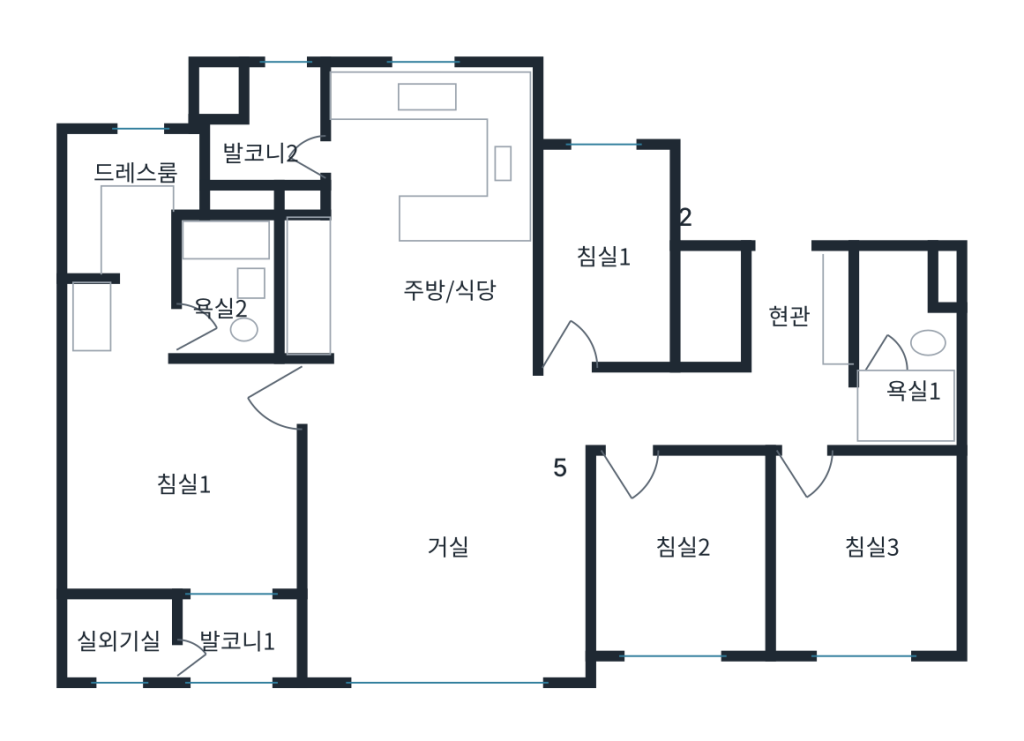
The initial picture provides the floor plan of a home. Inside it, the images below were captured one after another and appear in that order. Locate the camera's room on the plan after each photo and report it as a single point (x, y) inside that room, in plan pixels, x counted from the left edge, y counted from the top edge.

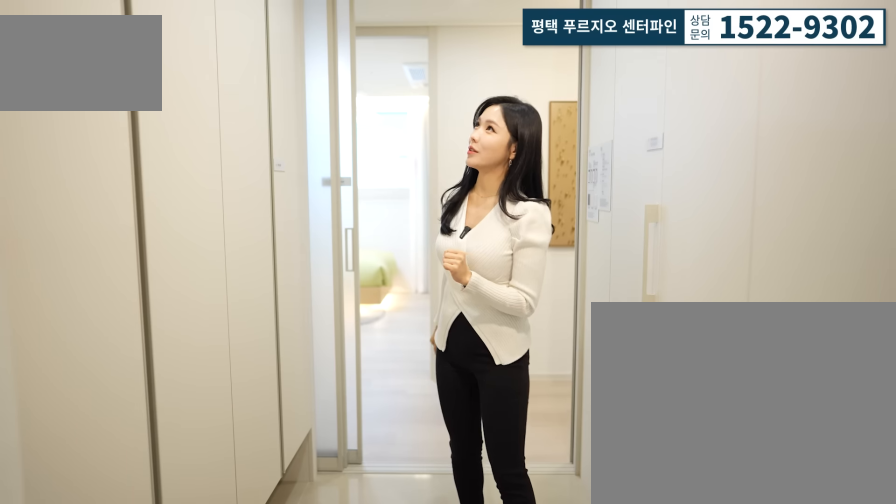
(775, 305)
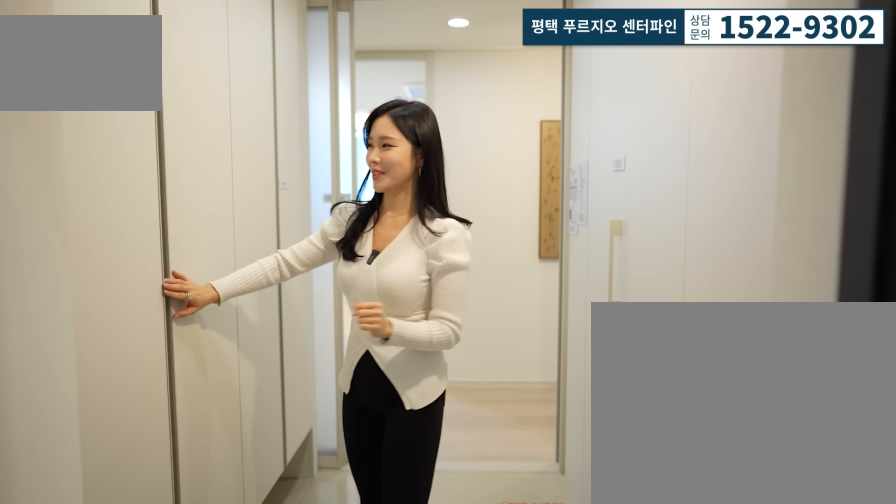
(817, 299)
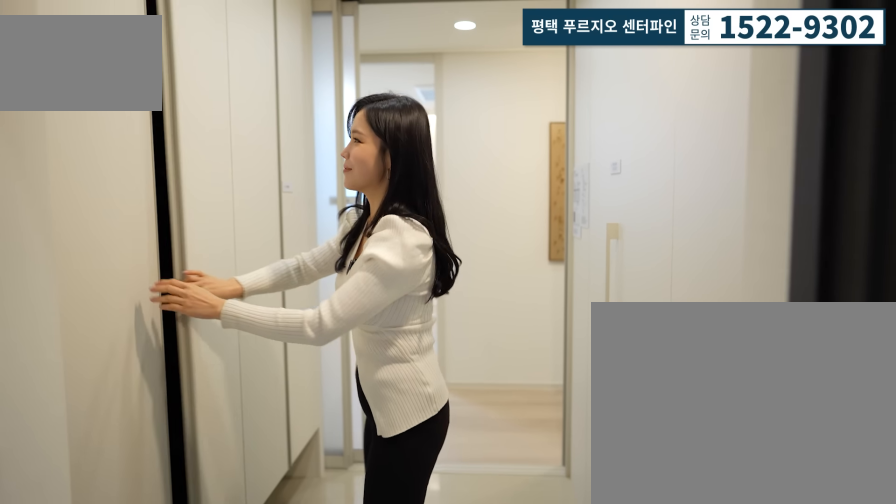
(773, 286)
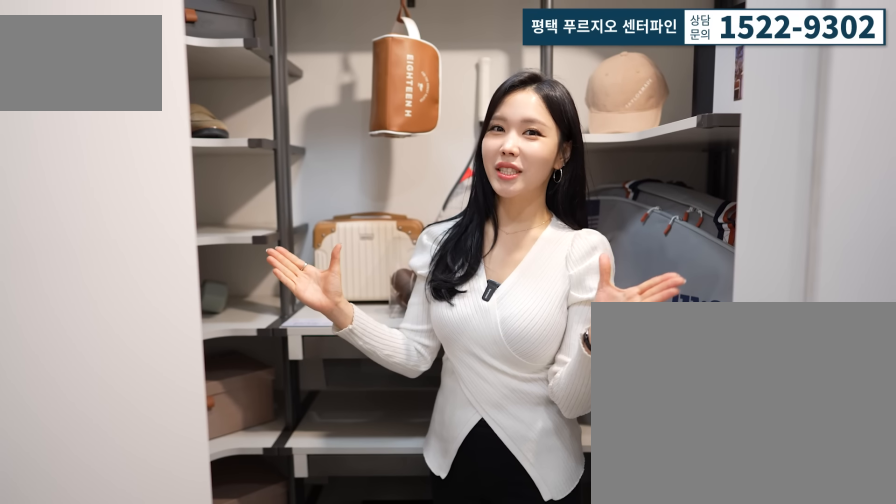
(775, 304)
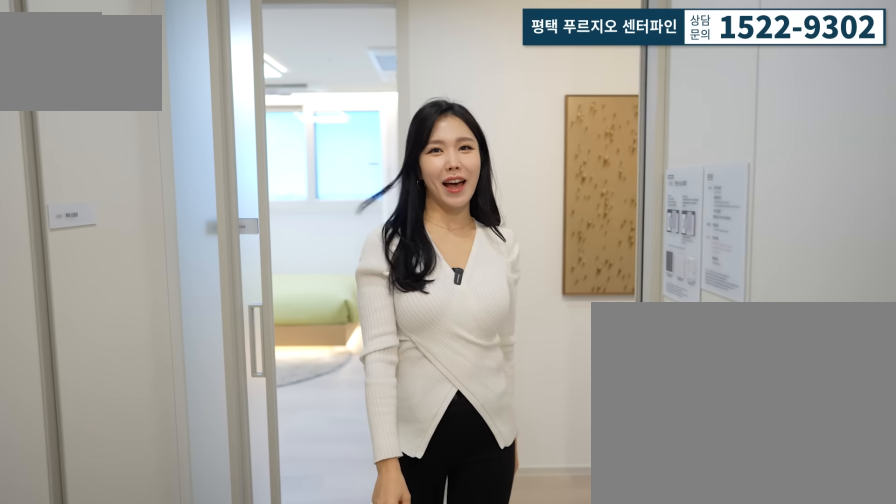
(775, 305)
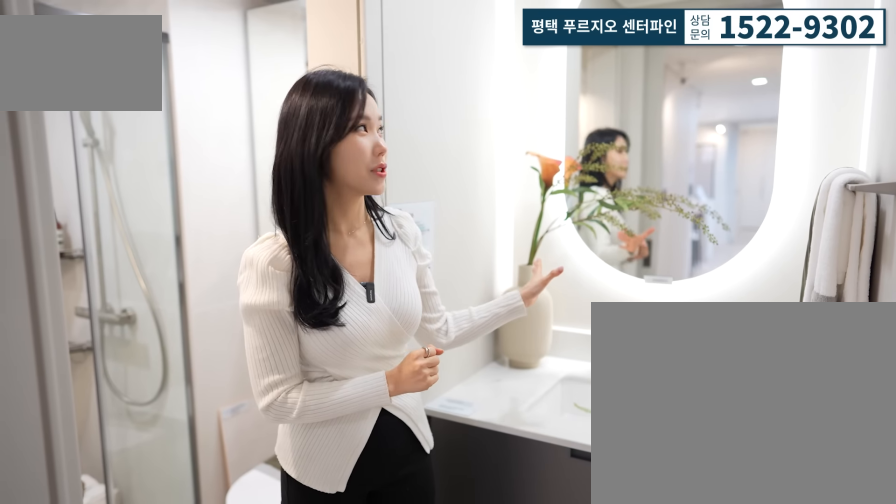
(890, 381)
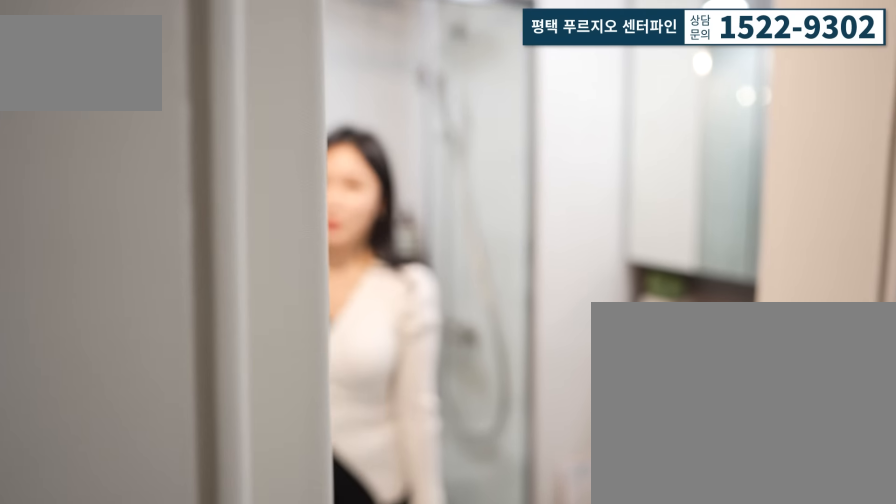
(890, 381)
